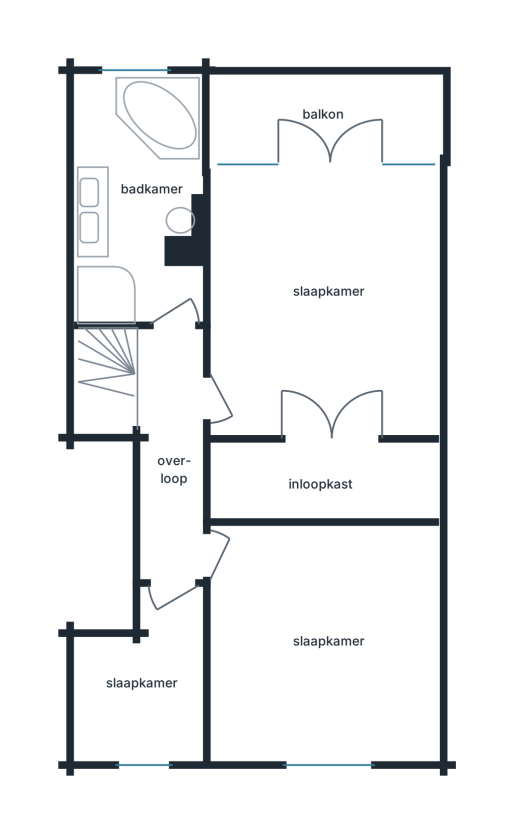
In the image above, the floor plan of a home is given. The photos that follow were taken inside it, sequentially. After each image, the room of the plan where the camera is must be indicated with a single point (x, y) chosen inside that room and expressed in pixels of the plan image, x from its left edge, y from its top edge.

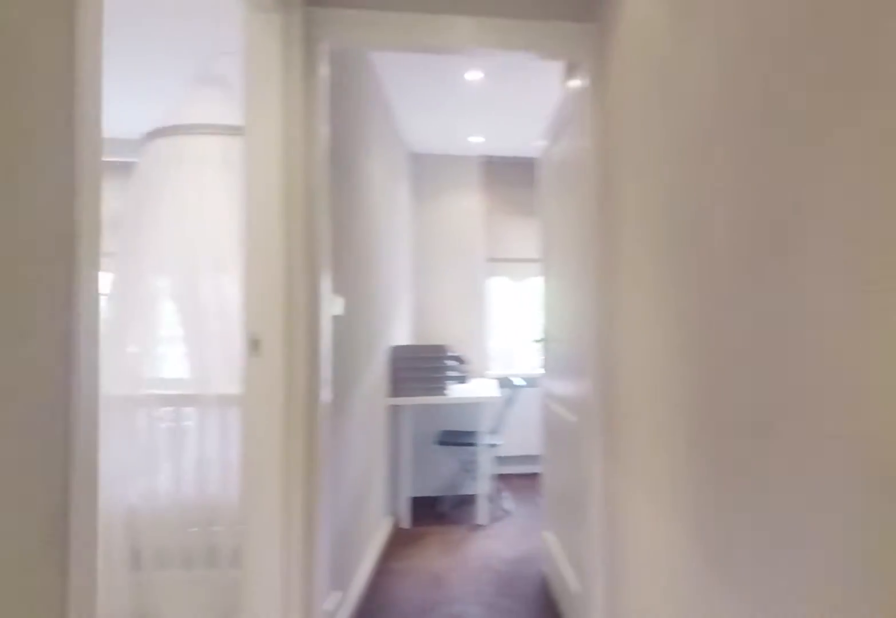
(172, 451)
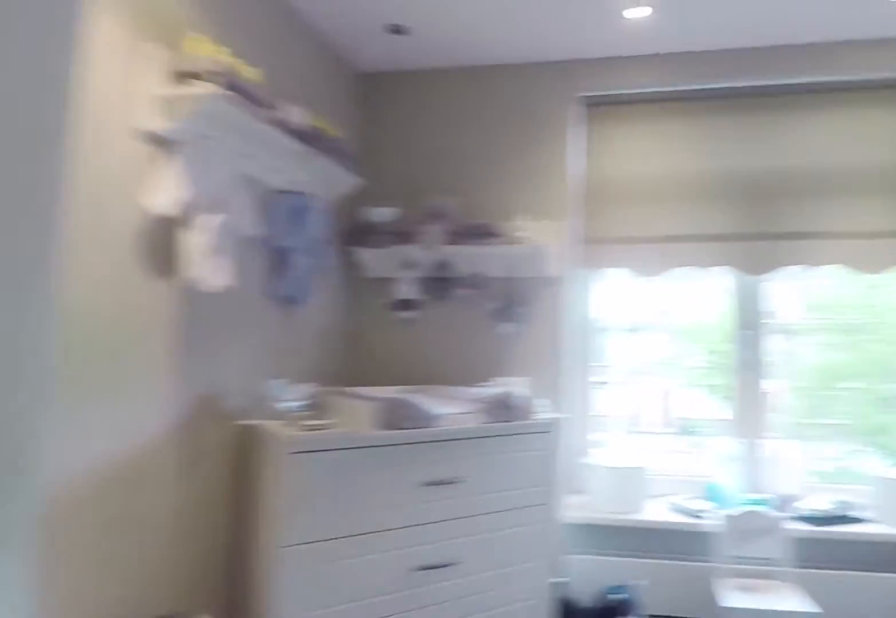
(259, 678)
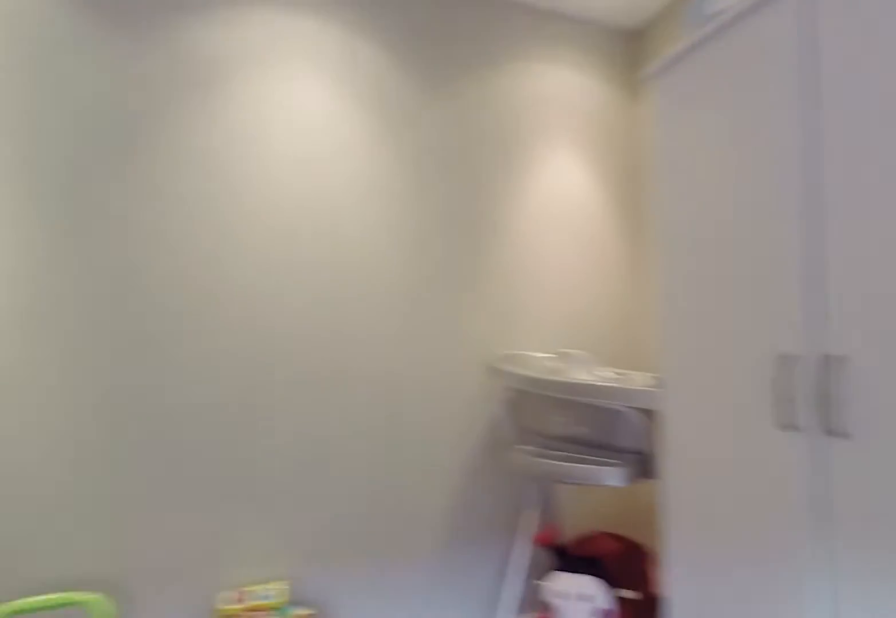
(259, 678)
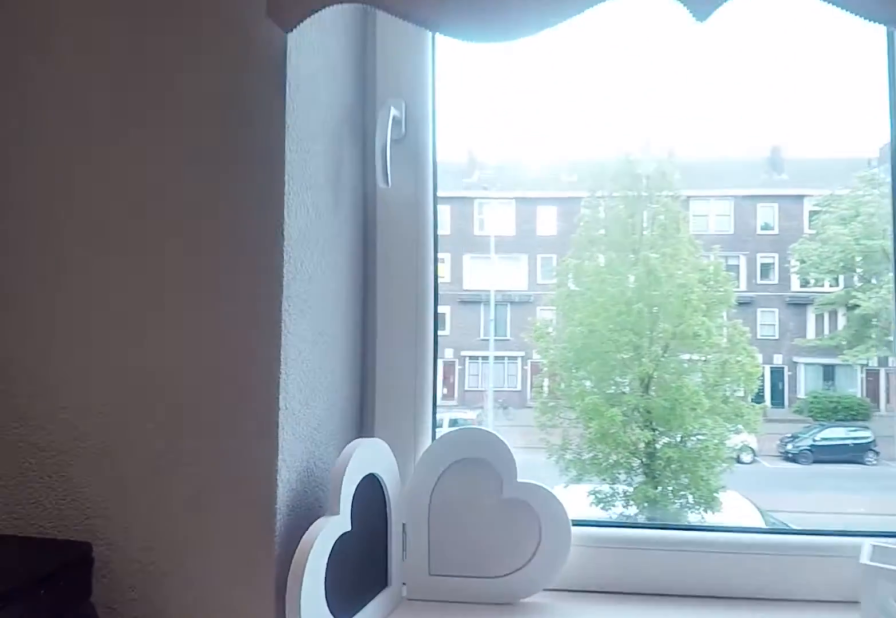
(146, 685)
